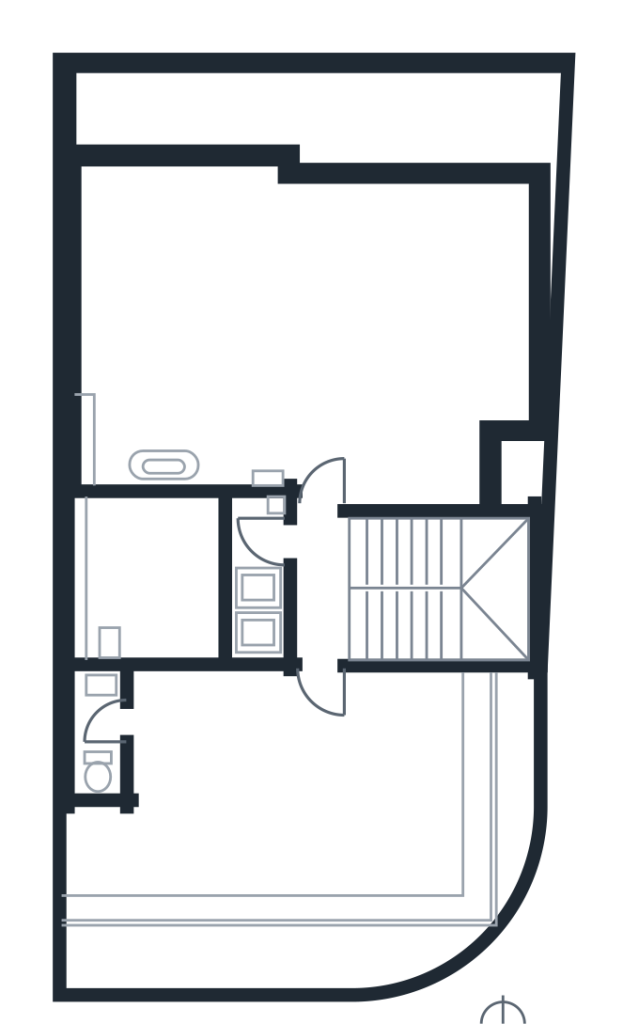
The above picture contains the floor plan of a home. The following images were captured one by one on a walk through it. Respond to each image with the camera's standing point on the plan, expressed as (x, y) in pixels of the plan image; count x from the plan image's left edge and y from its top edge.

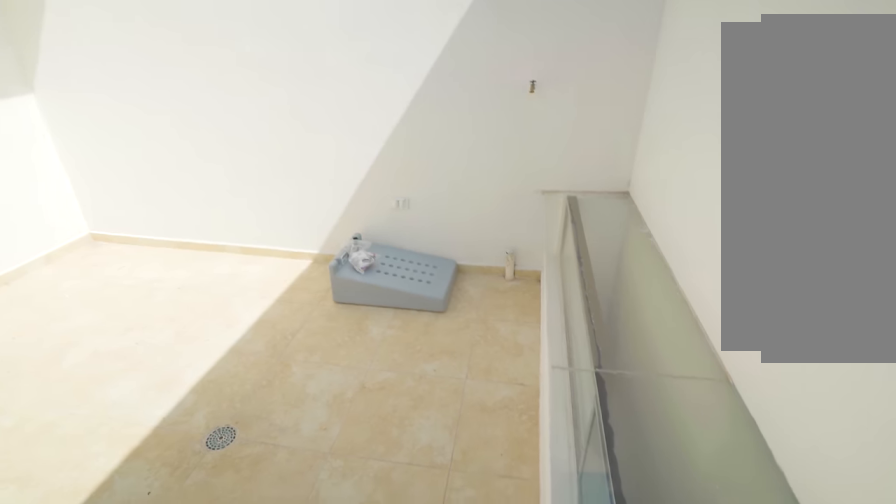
(118, 537)
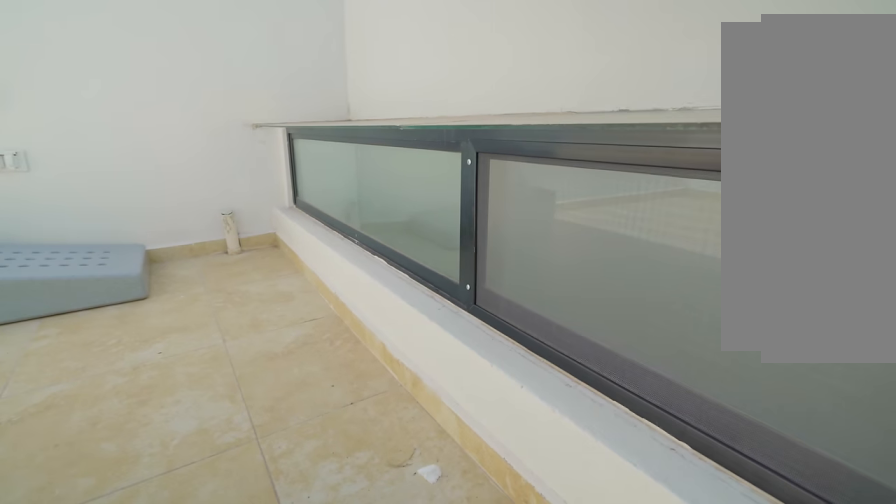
(120, 536)
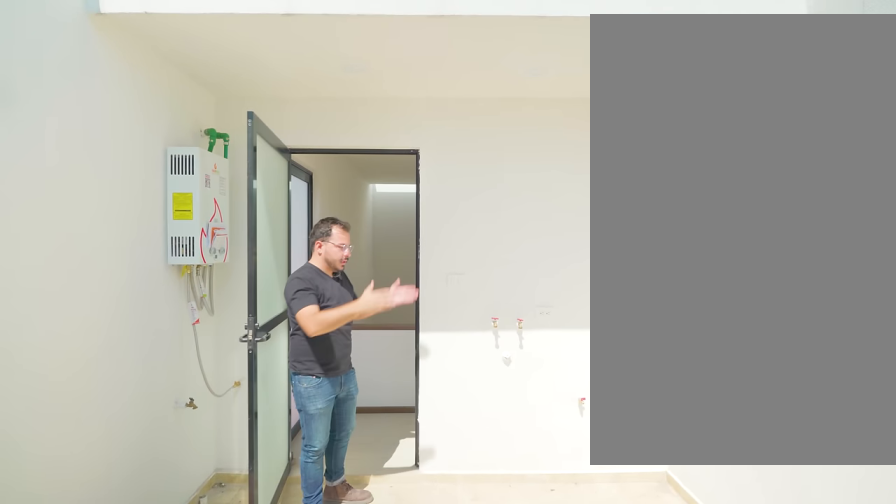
(116, 549)
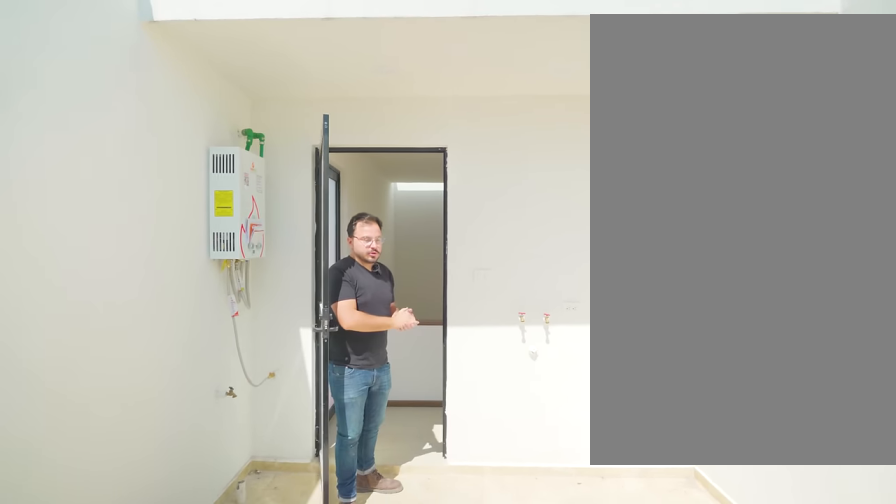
(116, 549)
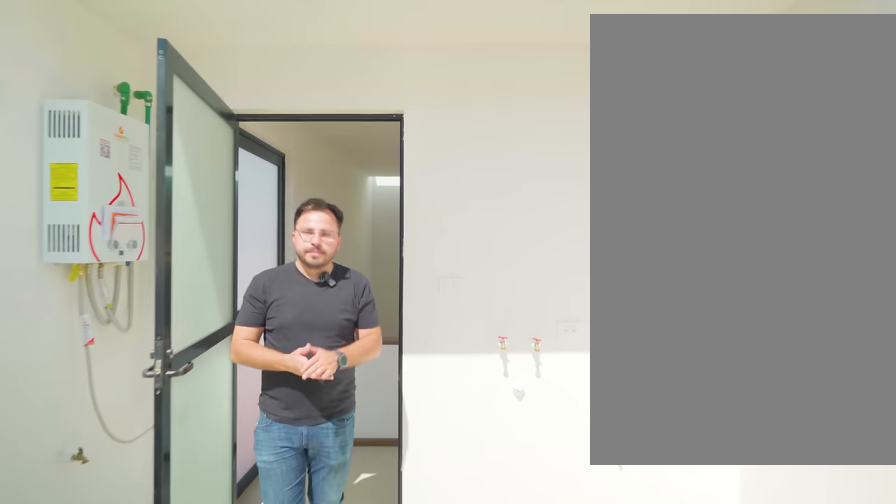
(116, 550)
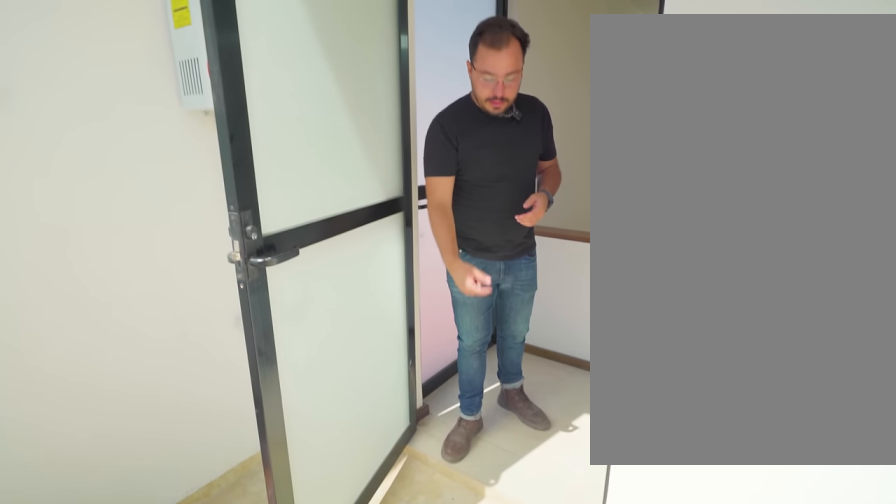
(179, 554)
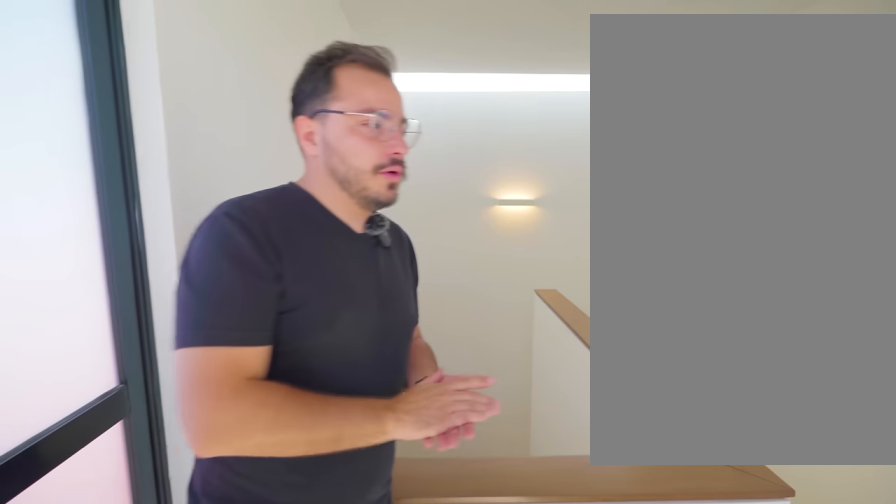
(312, 545)
